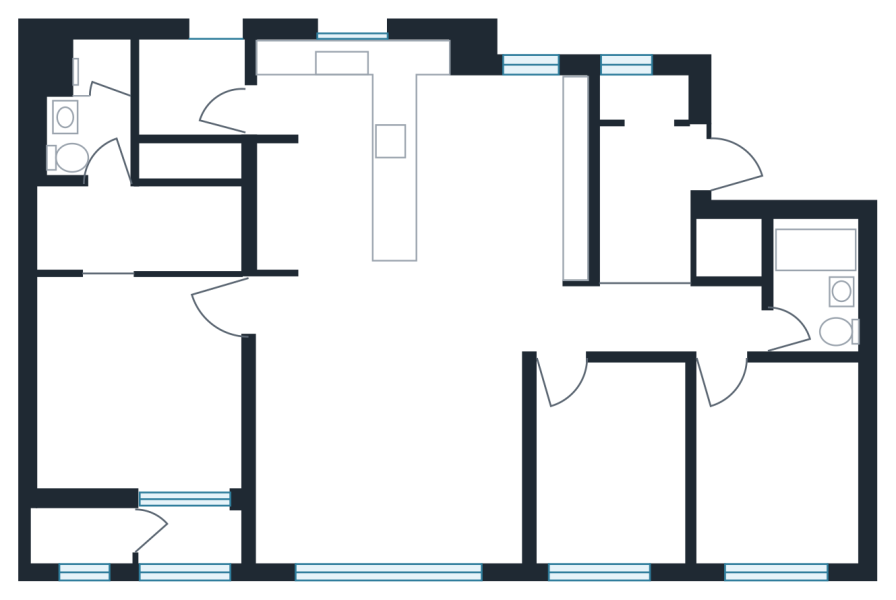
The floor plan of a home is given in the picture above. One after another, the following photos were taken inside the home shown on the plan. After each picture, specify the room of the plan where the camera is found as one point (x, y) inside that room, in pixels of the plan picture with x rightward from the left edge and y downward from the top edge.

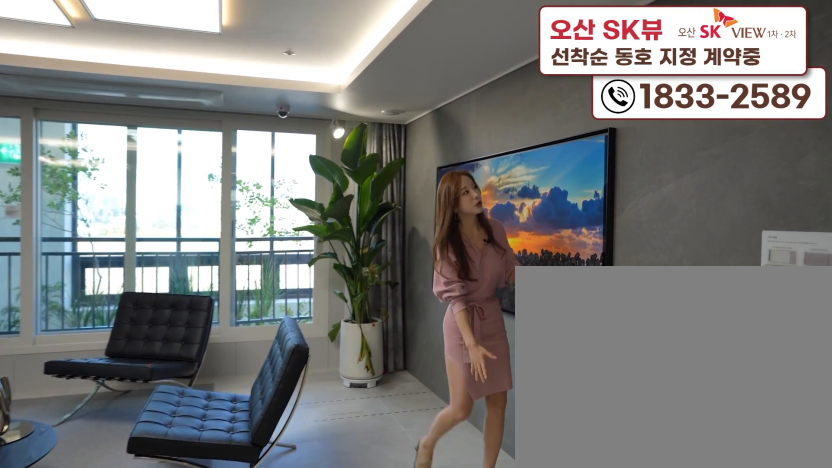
(393, 492)
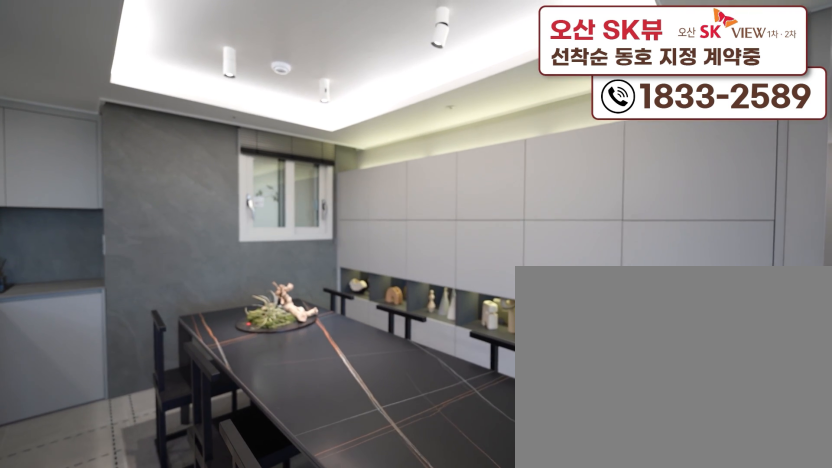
(357, 284)
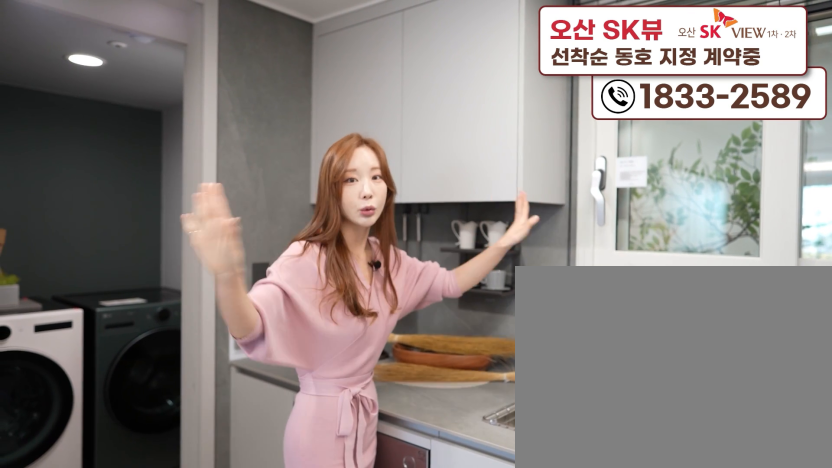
(357, 284)
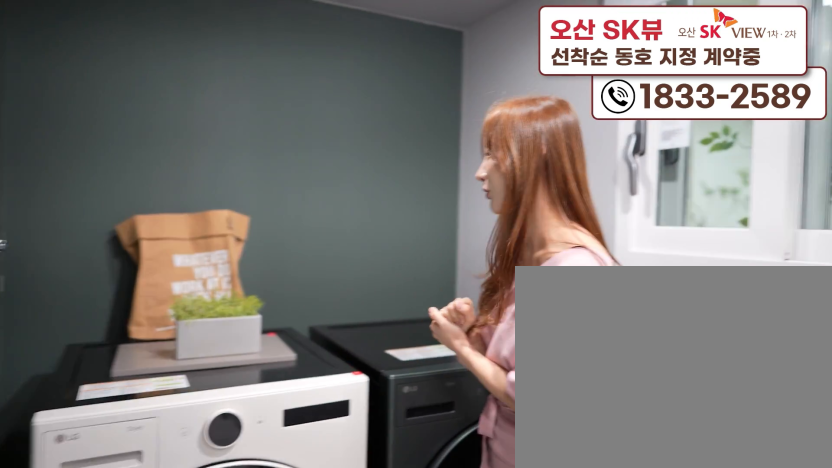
(203, 102)
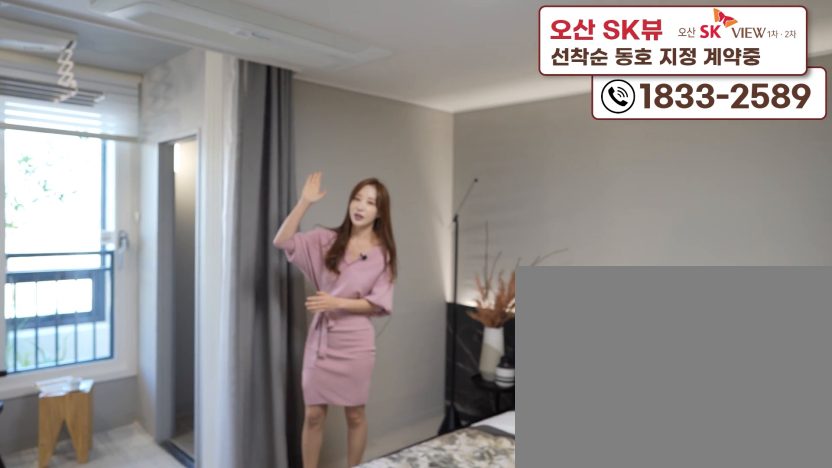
(142, 445)
